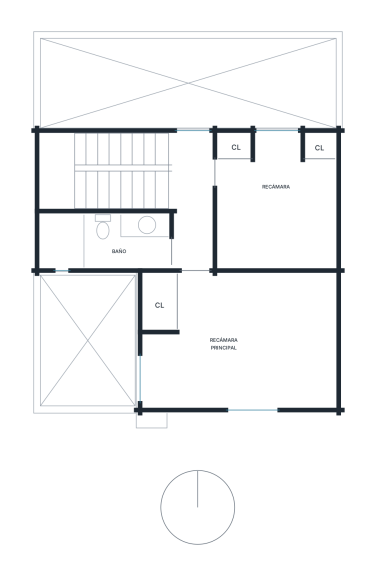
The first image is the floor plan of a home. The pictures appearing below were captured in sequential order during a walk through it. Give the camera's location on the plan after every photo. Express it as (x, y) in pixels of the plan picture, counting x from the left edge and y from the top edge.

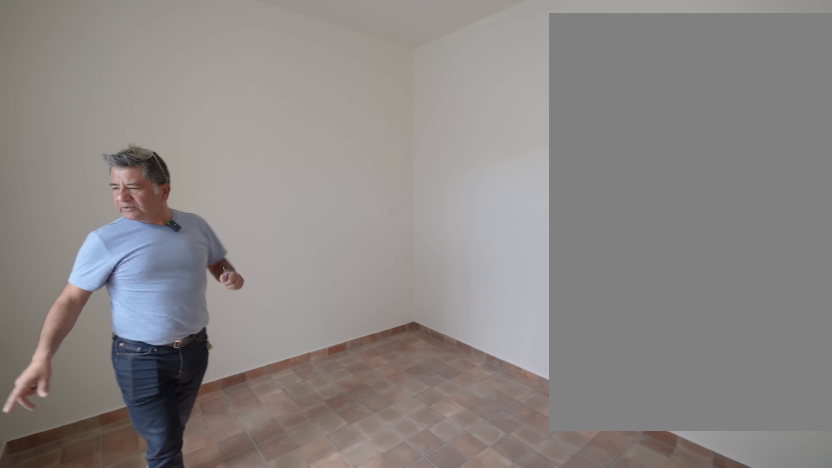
(232, 178)
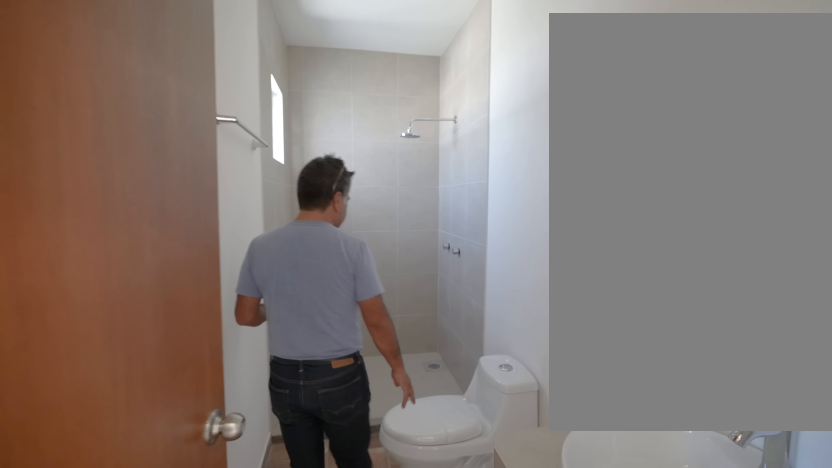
(192, 253)
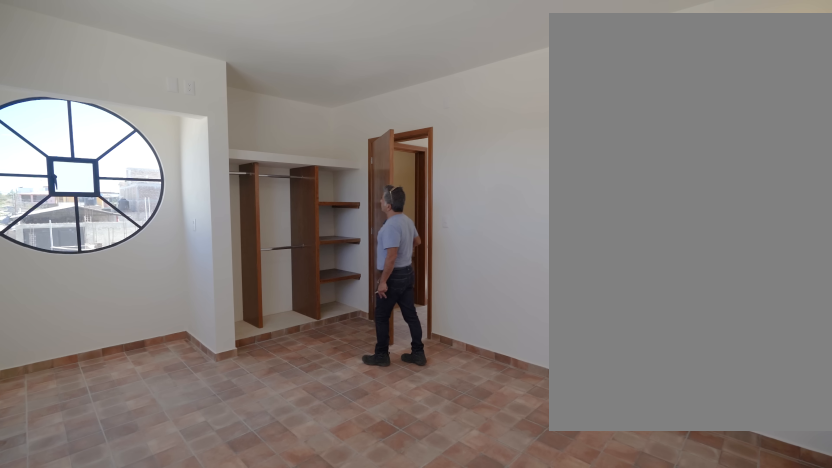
(267, 350)
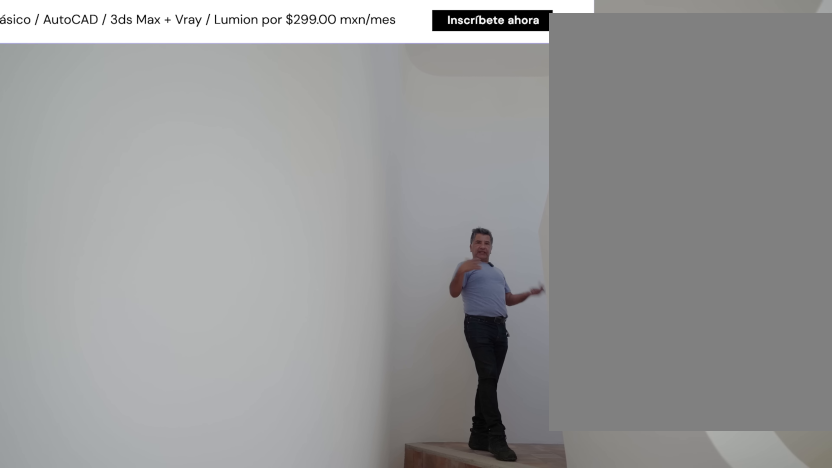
(163, 186)
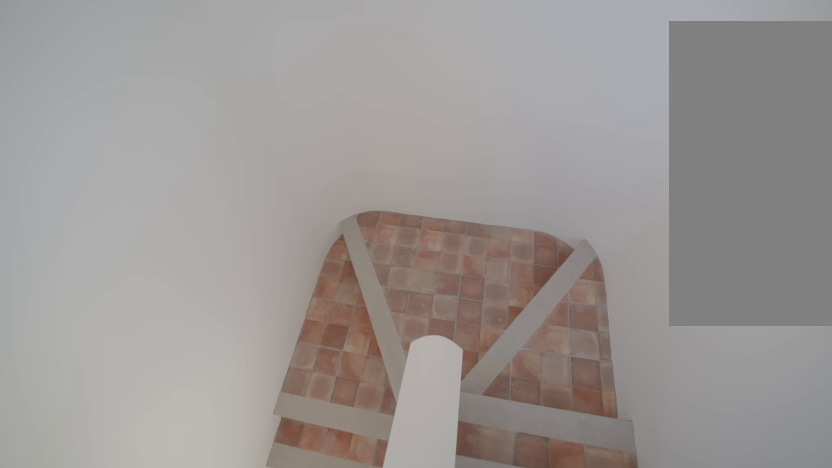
(57, 162)
